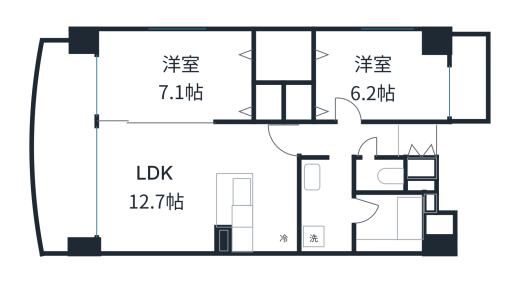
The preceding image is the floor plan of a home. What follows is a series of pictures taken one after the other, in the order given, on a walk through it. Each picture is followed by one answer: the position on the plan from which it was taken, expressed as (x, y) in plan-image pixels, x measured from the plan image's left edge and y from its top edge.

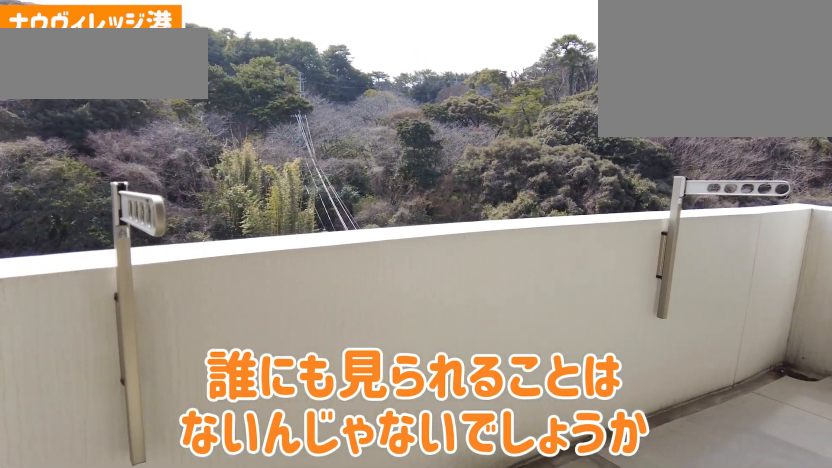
(70, 177)
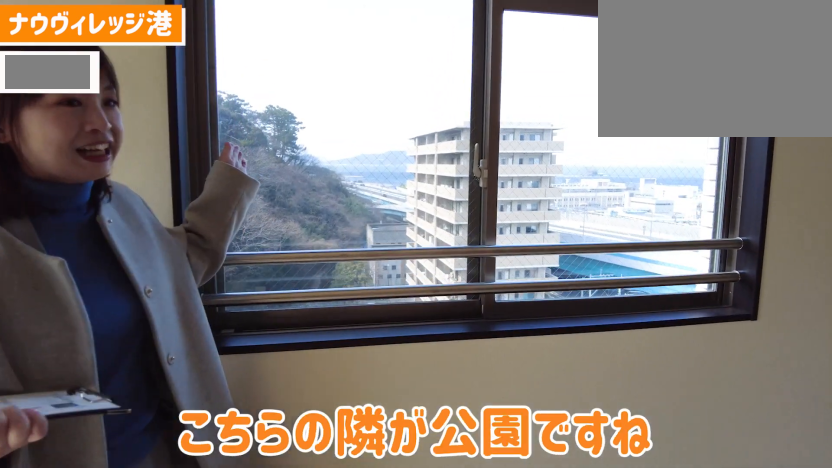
(189, 41)
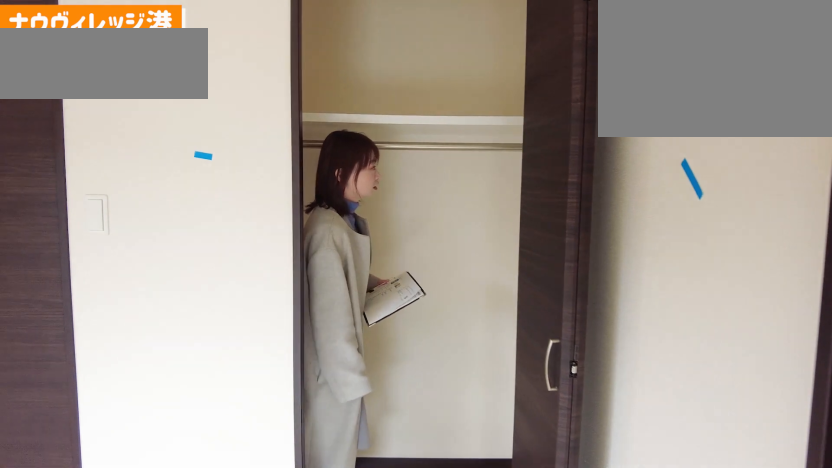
(231, 91)
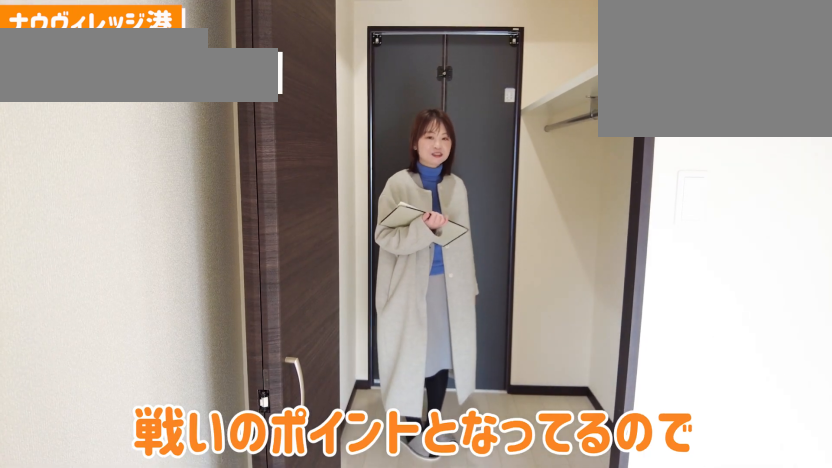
(284, 52)
